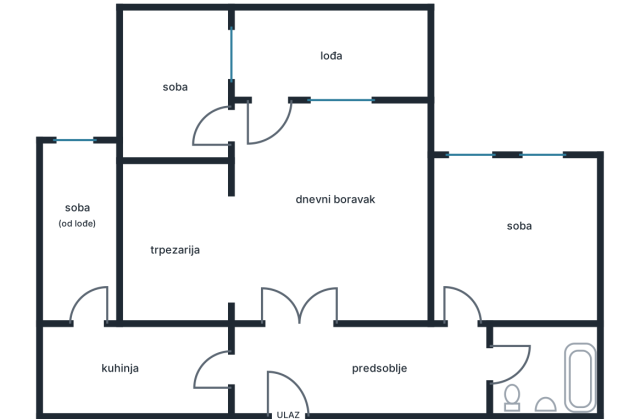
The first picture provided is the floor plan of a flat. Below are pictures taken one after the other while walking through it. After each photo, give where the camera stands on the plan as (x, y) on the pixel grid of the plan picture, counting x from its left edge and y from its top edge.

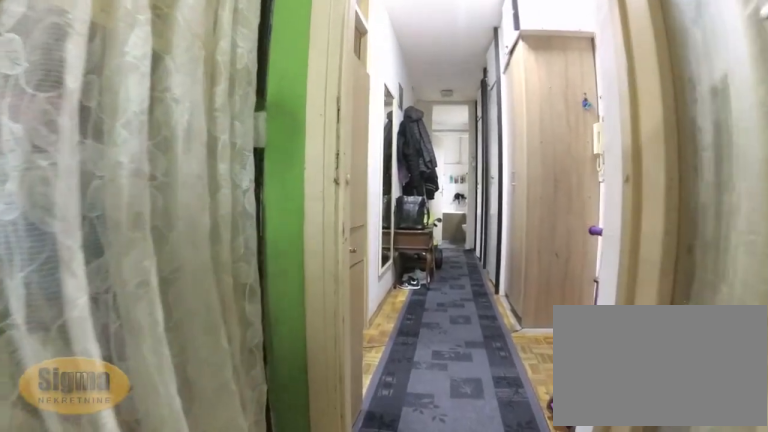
(145, 362)
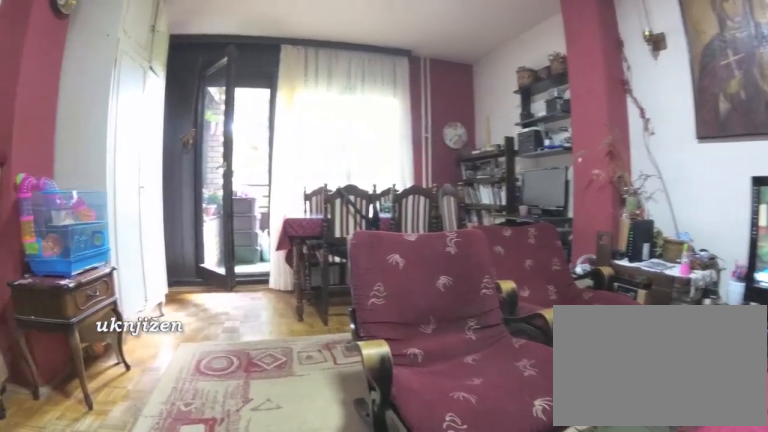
(282, 275)
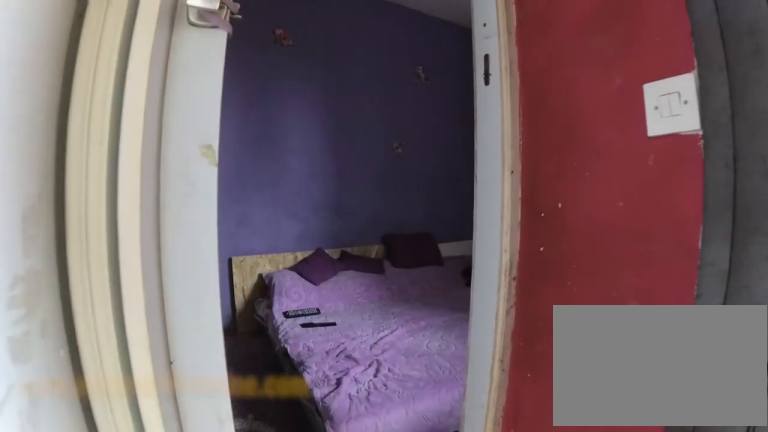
(268, 150)
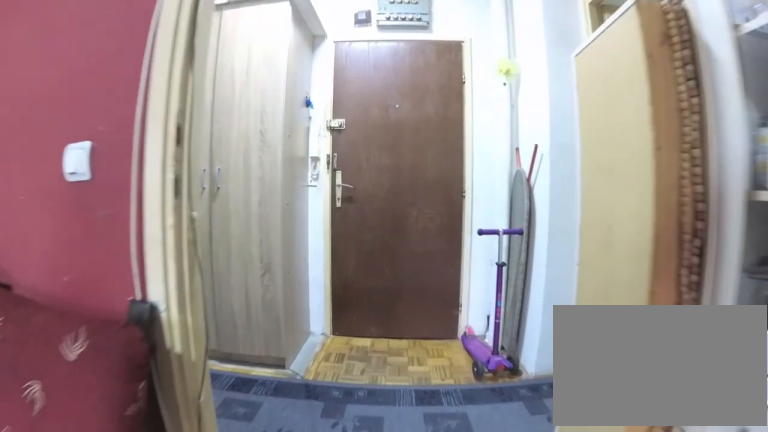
(287, 283)
